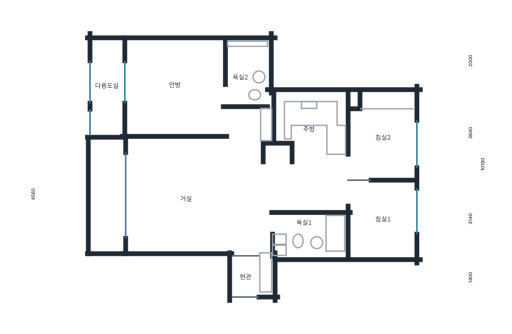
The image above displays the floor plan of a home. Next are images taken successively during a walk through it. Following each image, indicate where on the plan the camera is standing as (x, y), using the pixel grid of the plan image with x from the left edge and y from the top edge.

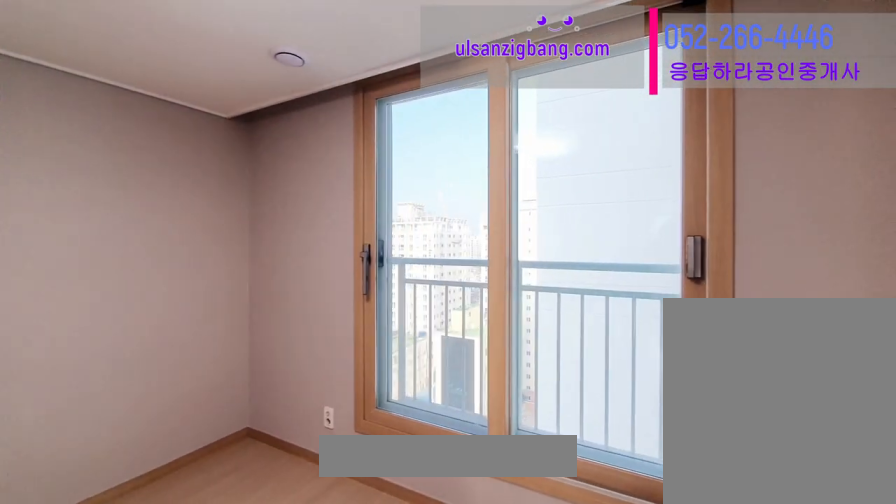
(392, 143)
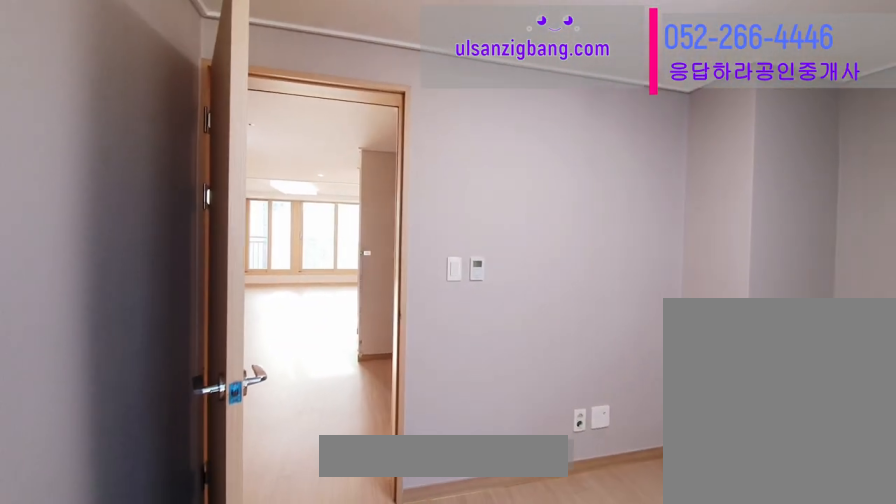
(391, 142)
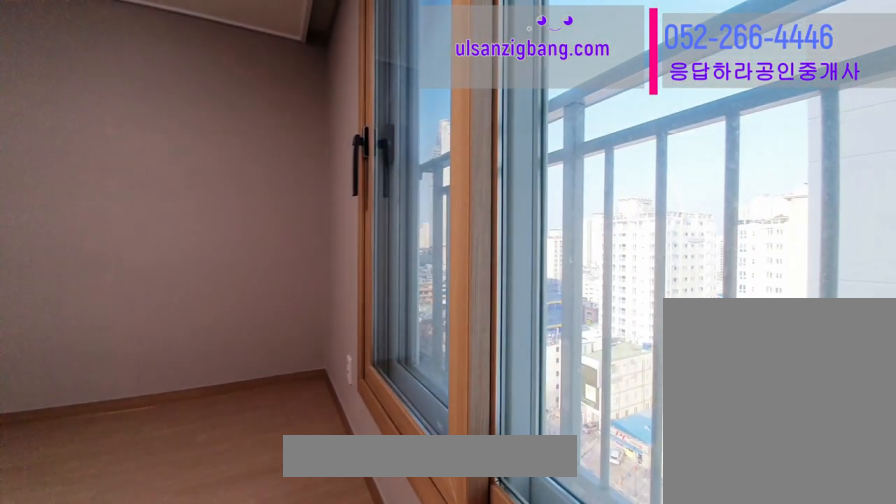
(392, 143)
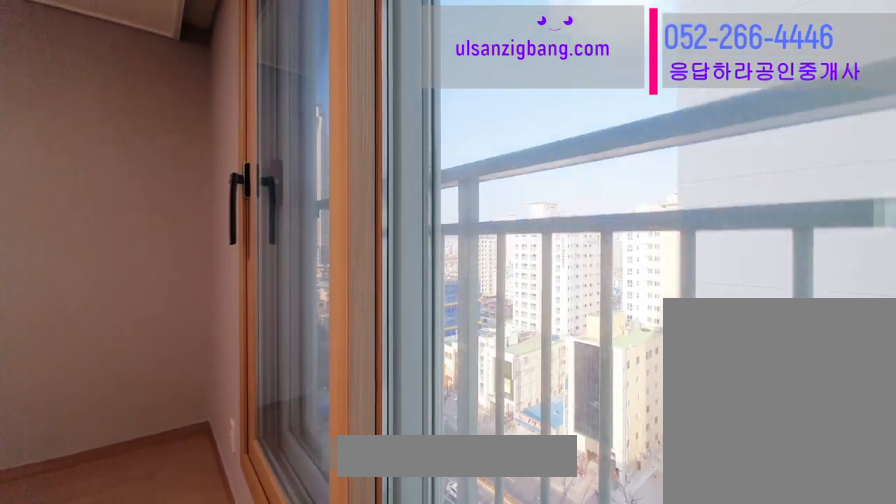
(392, 143)
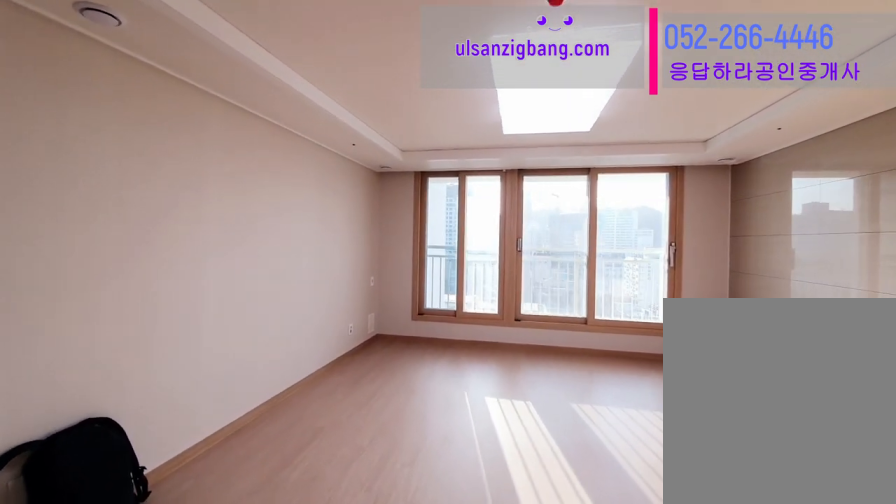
(229, 205)
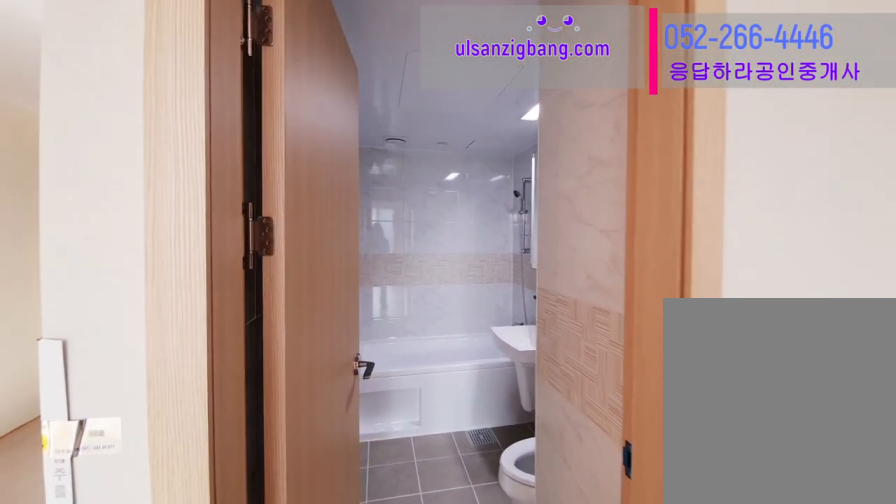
(230, 204)
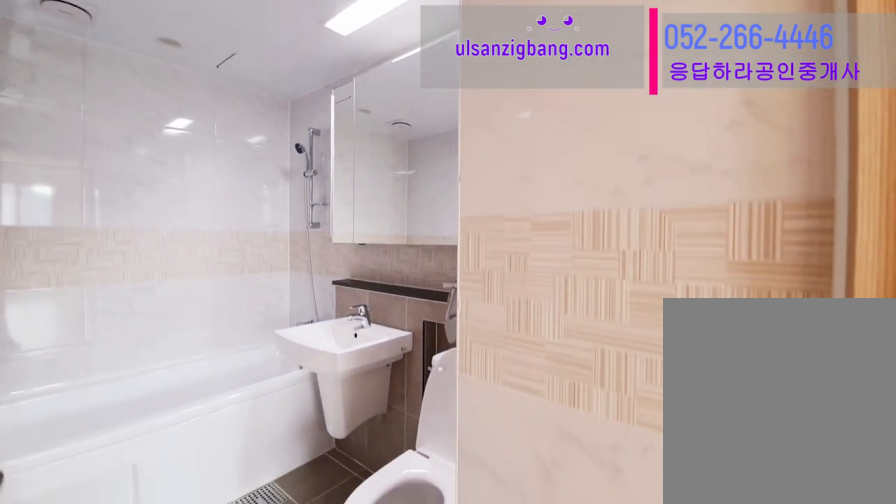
(307, 232)
